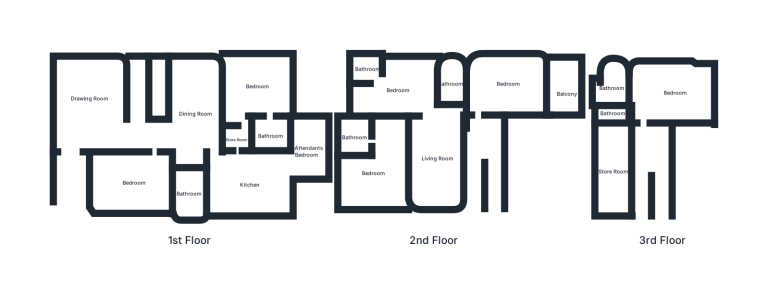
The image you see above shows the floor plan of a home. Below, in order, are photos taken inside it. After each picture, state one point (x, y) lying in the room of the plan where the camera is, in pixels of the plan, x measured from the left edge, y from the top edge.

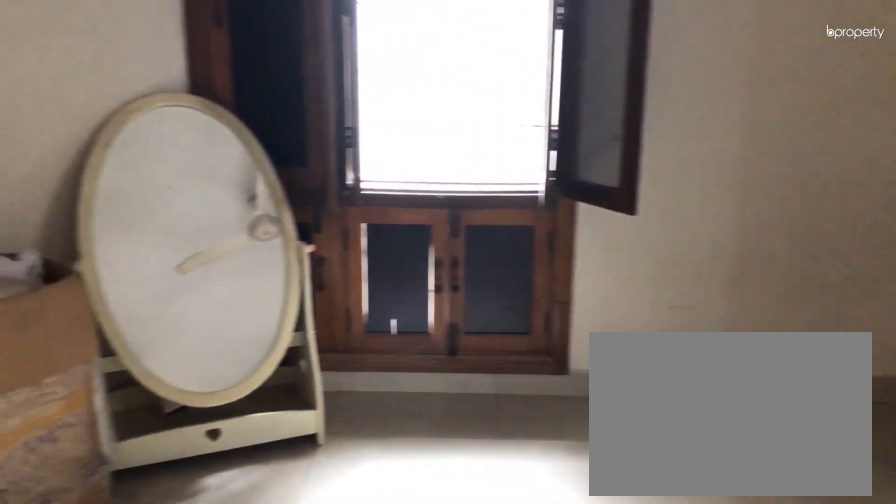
(372, 174)
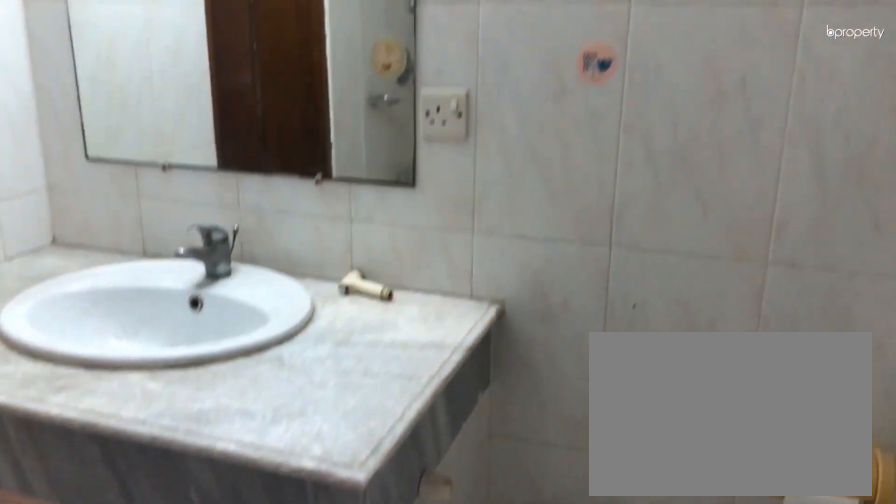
(352, 138)
